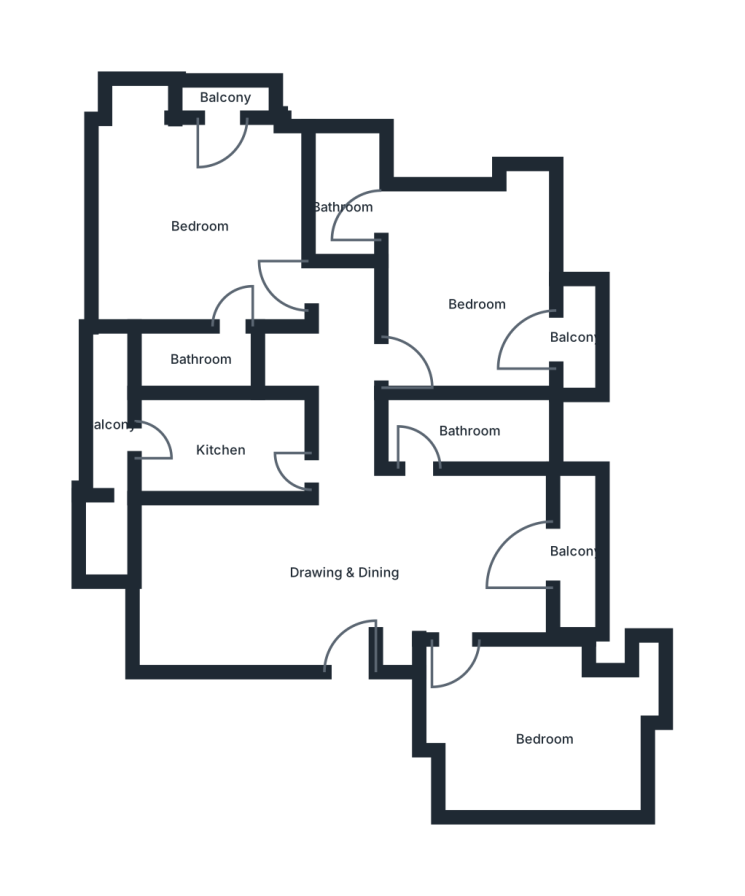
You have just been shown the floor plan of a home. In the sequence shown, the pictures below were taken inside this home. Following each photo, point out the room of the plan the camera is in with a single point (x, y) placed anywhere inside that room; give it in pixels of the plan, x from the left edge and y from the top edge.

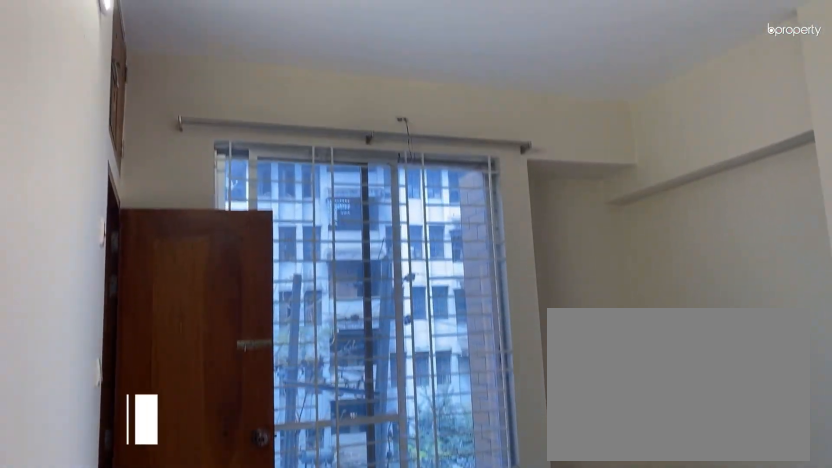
(481, 306)
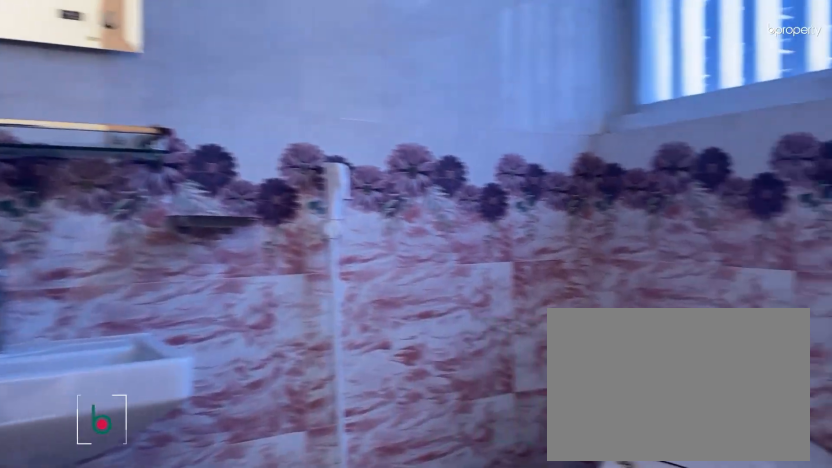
(342, 205)
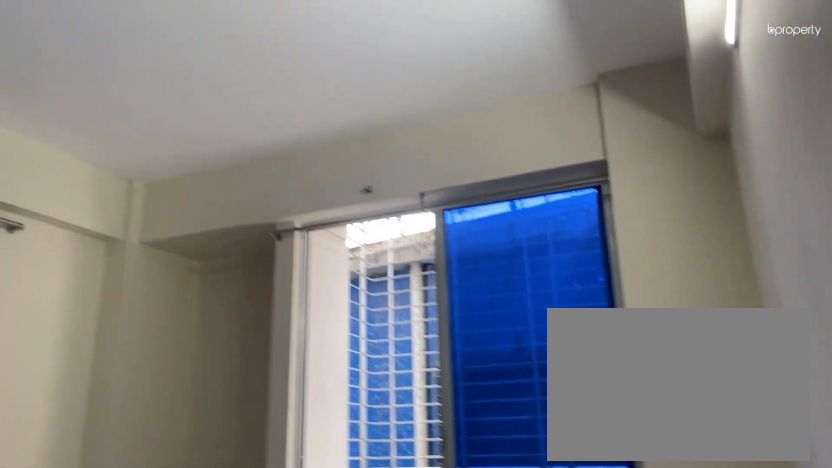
(202, 226)
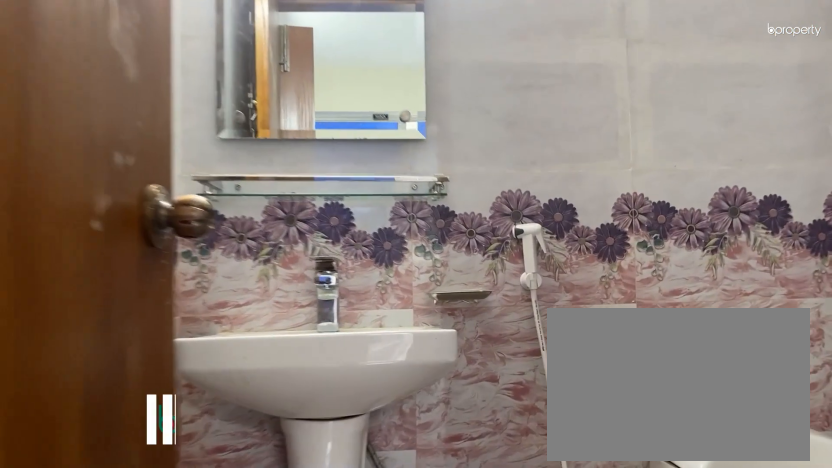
(201, 360)
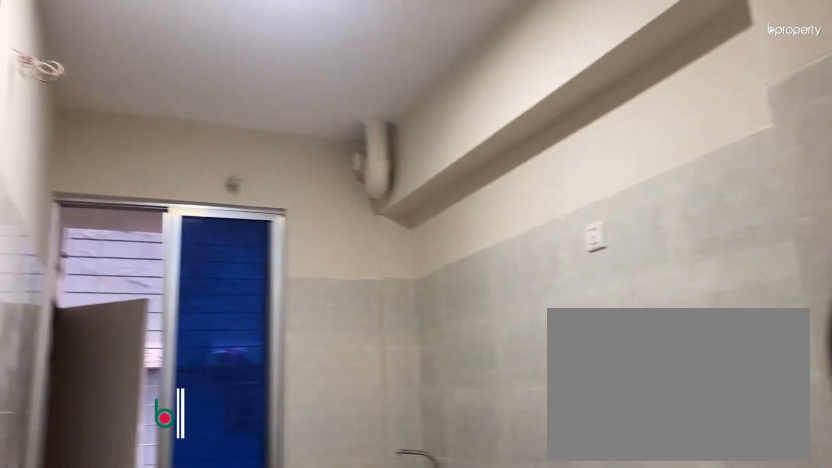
(222, 450)
